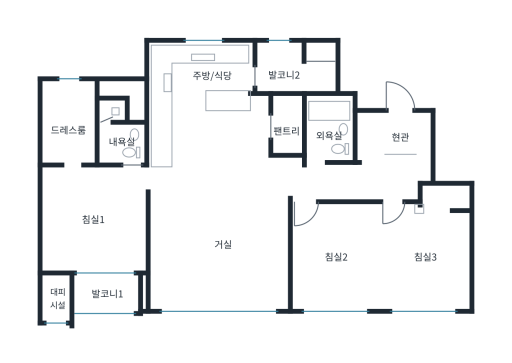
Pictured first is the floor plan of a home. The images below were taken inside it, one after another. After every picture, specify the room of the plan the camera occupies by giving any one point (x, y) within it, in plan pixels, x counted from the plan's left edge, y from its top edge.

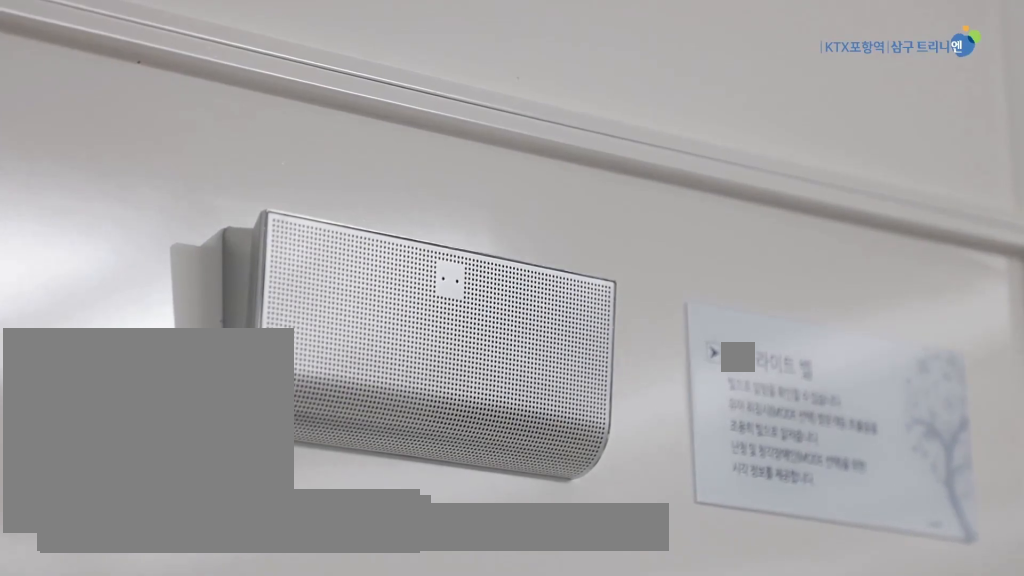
(219, 253)
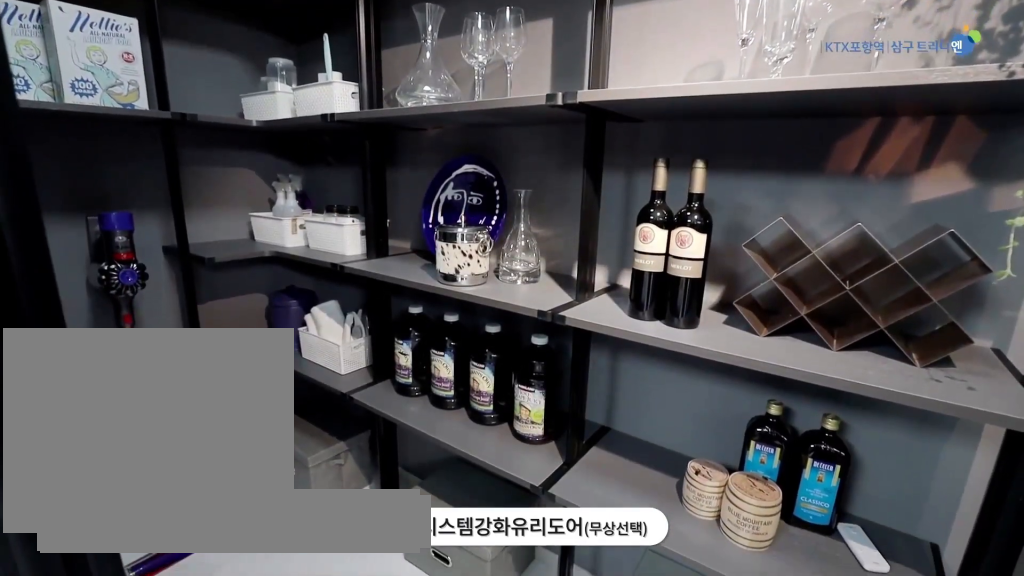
(287, 129)
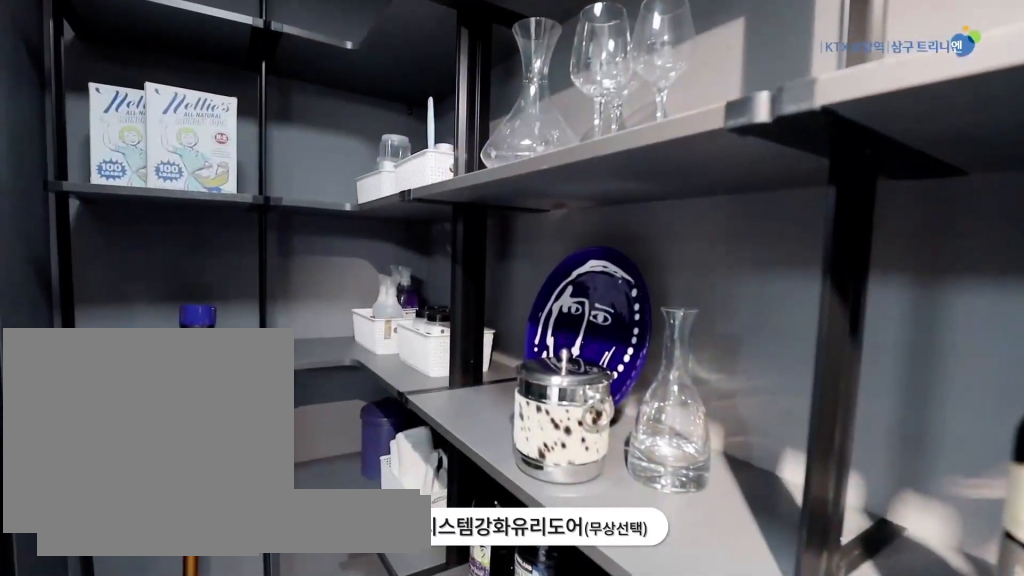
(287, 129)
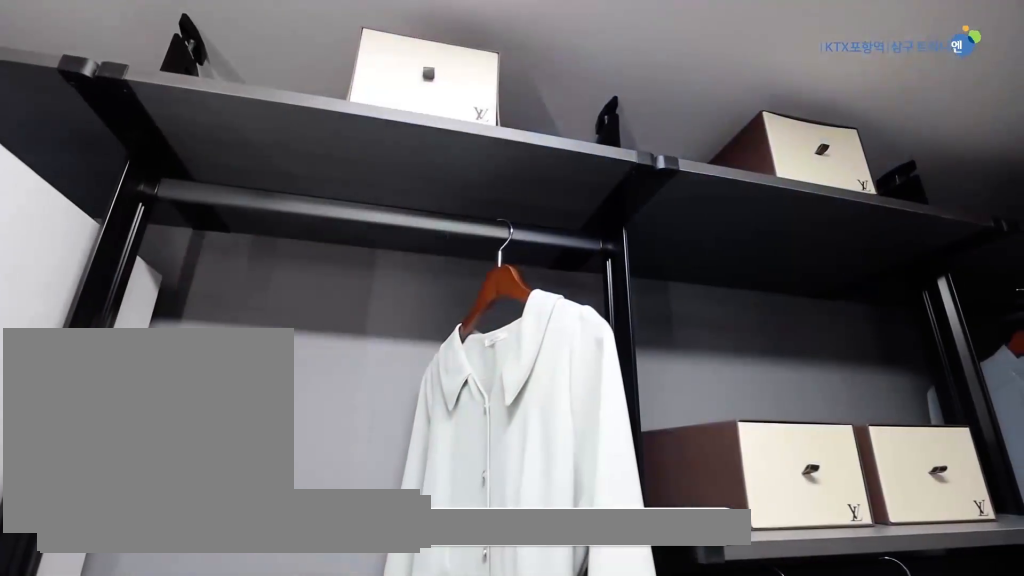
(67, 124)
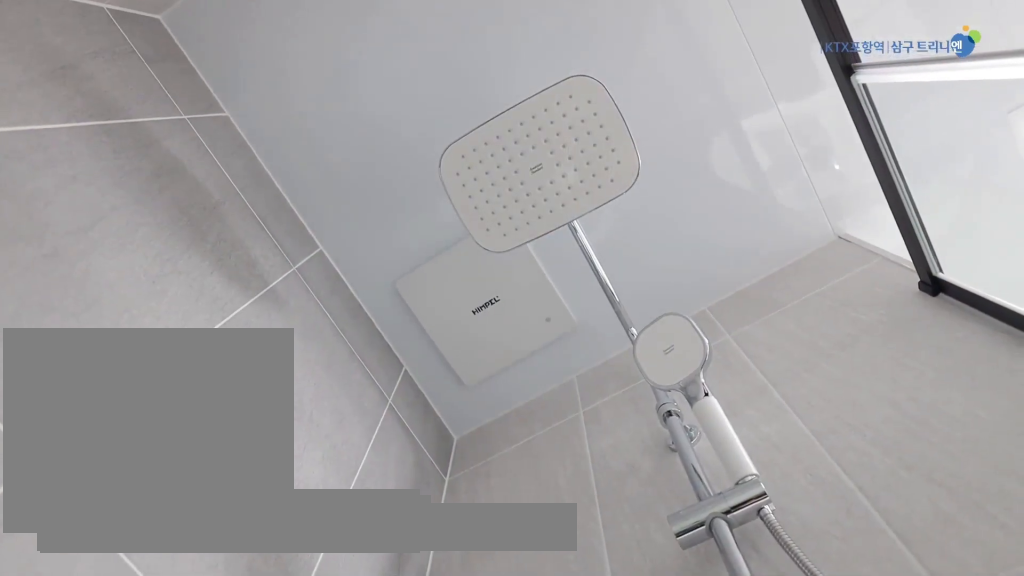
(117, 132)
